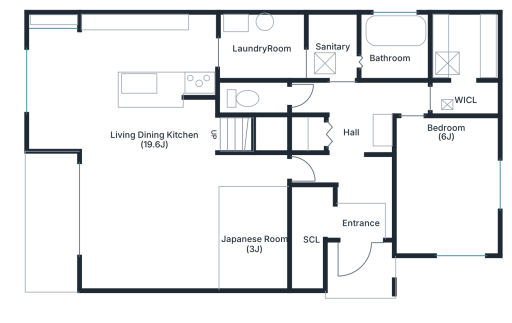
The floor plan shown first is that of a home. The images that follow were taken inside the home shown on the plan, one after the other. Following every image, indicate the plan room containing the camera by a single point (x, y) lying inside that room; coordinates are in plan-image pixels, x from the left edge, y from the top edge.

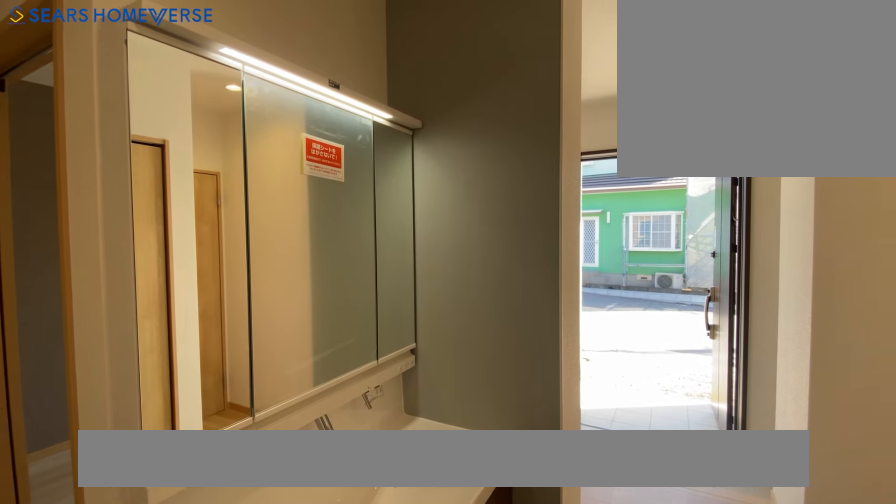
(351, 136)
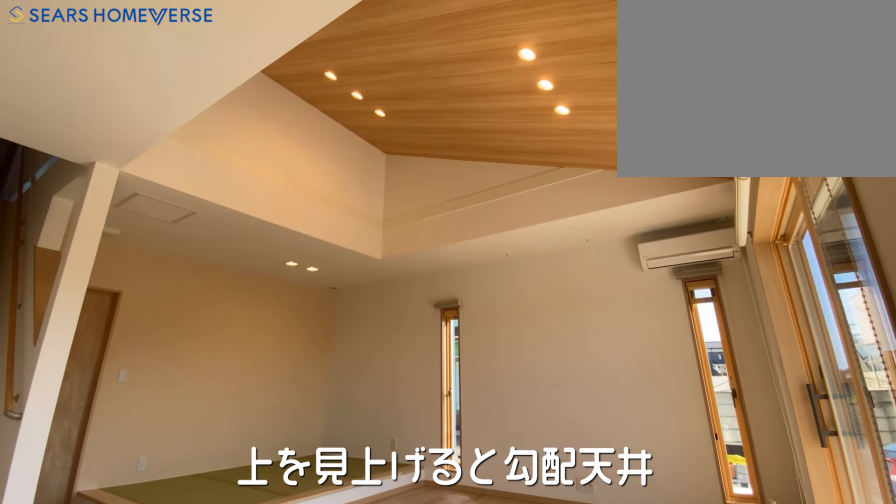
(138, 214)
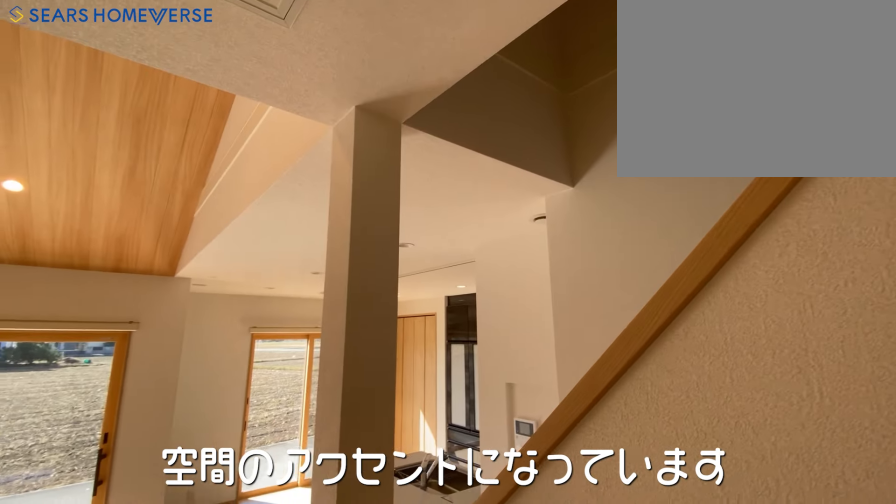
(138, 214)
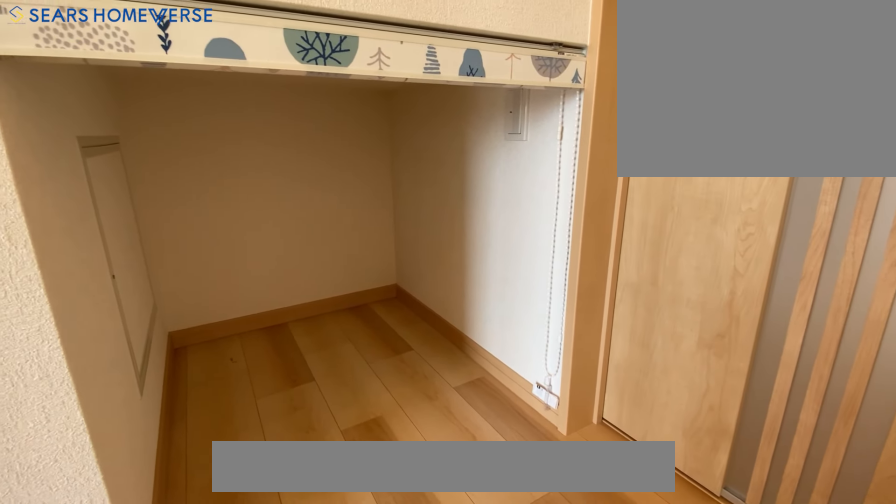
(267, 135)
